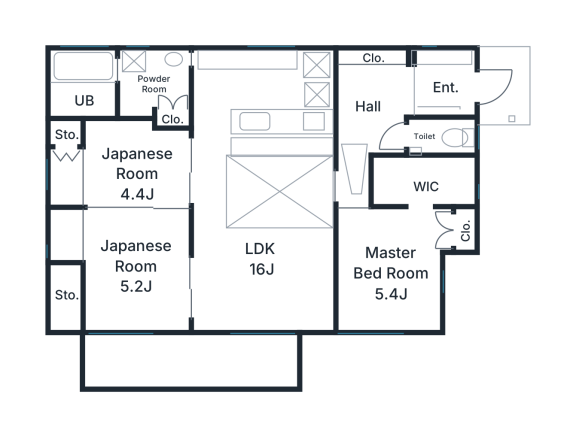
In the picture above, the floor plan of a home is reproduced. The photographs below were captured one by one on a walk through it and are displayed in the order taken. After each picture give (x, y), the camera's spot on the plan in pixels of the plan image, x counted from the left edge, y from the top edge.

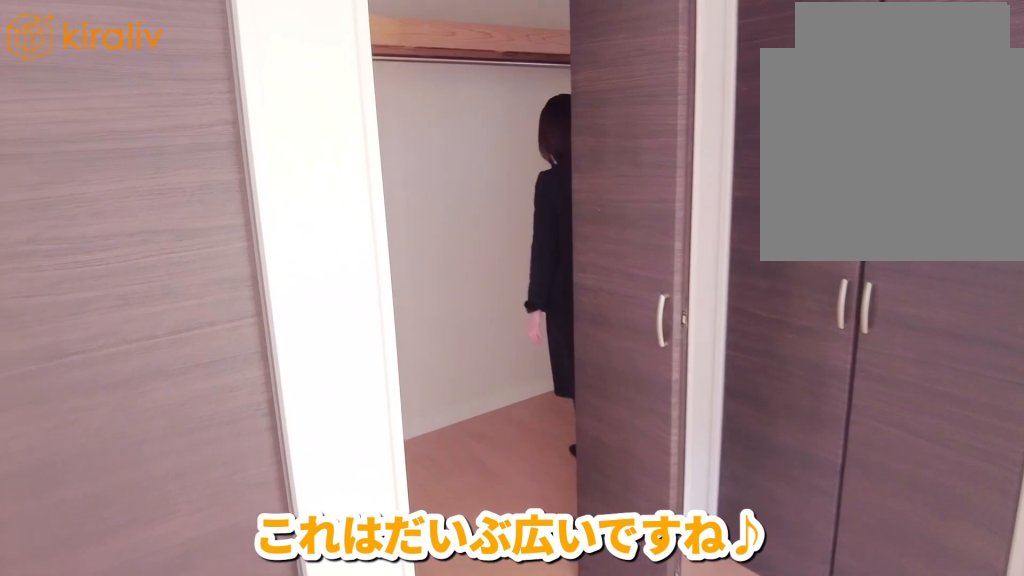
(414, 249)
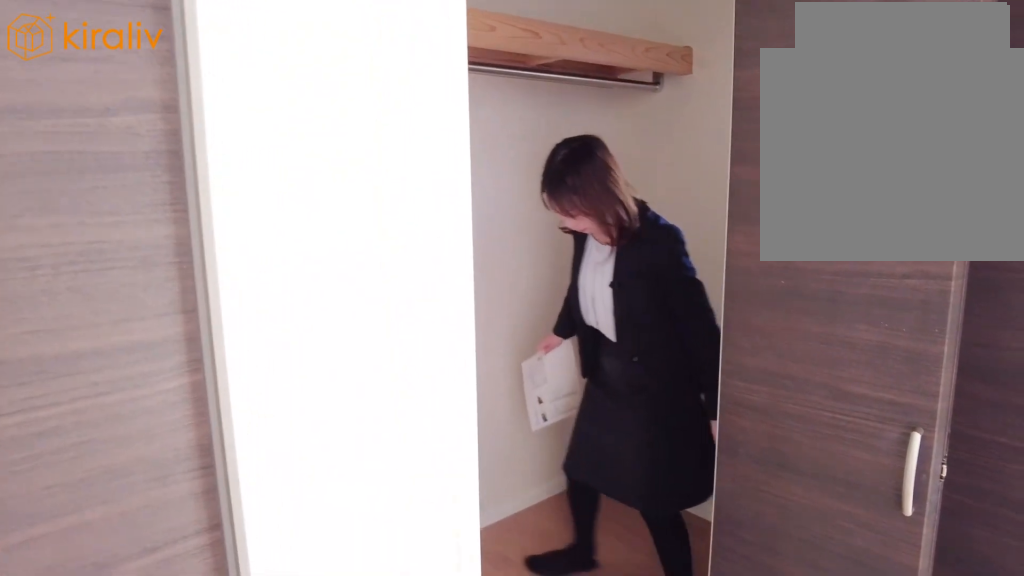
(412, 247)
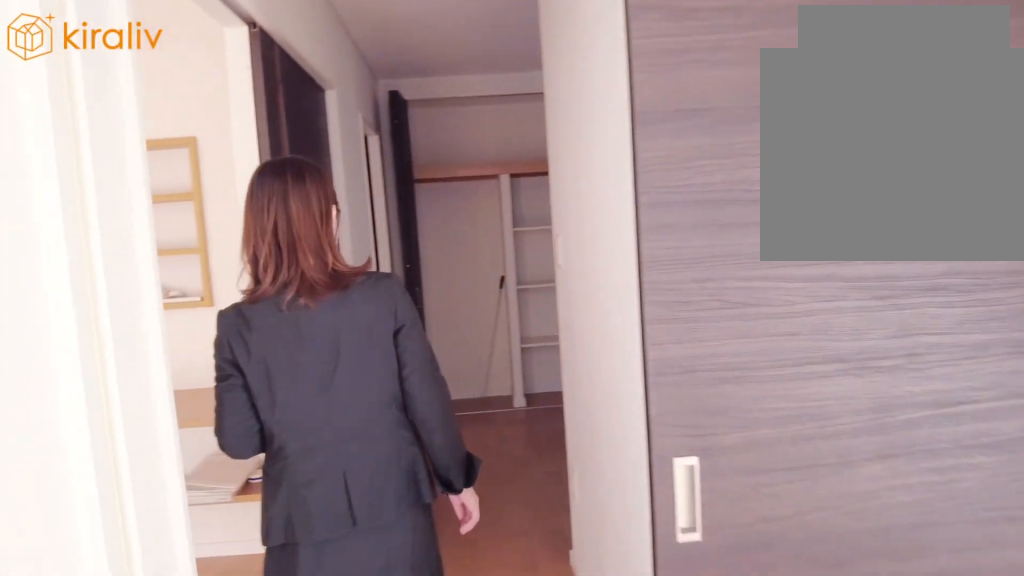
(360, 220)
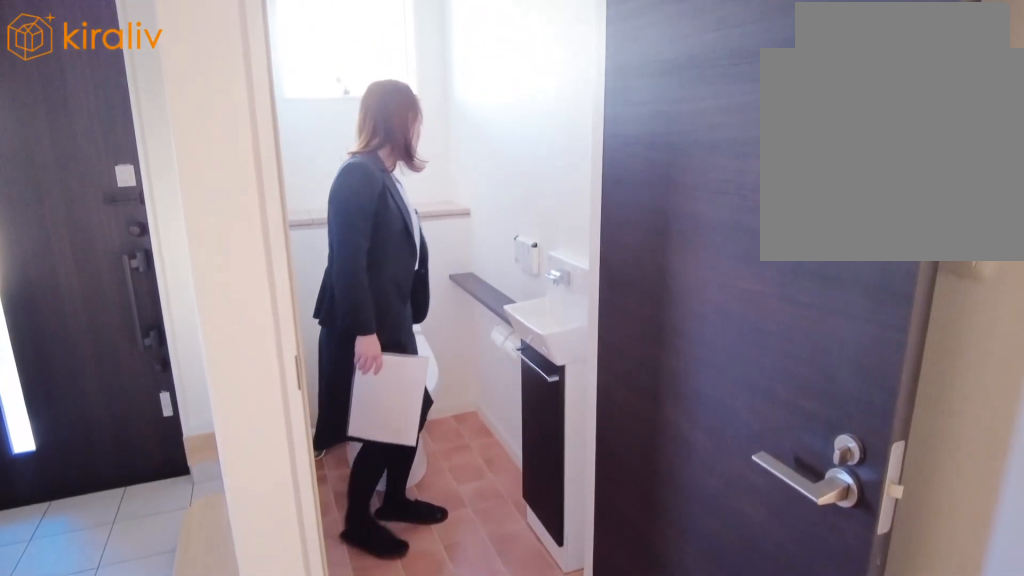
(413, 144)
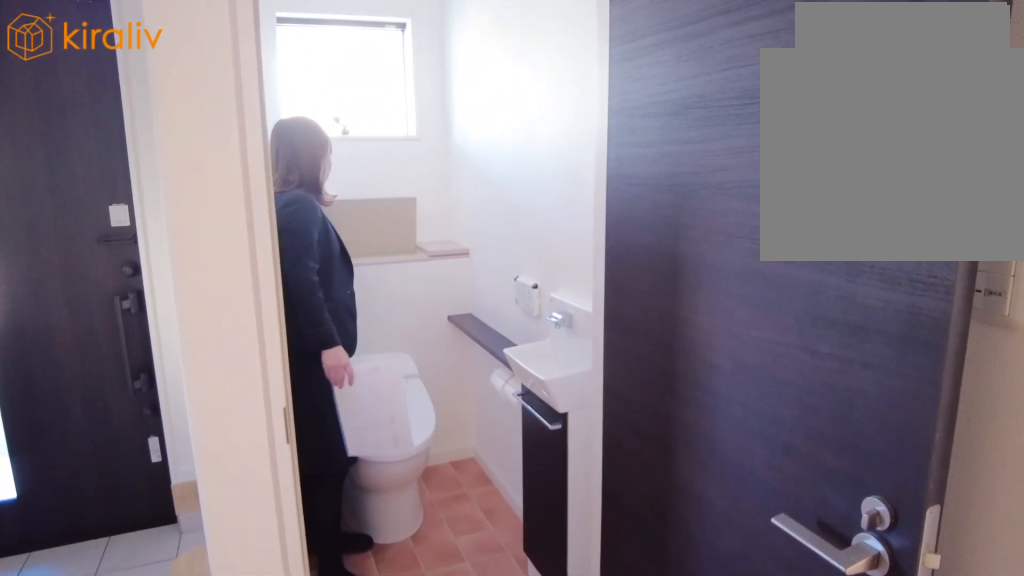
(412, 144)
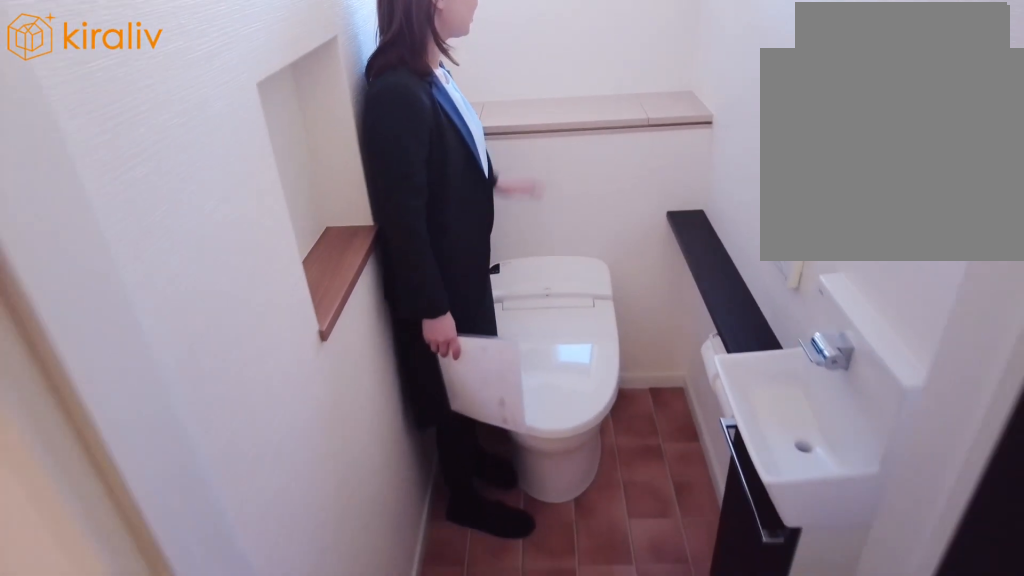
(402, 146)
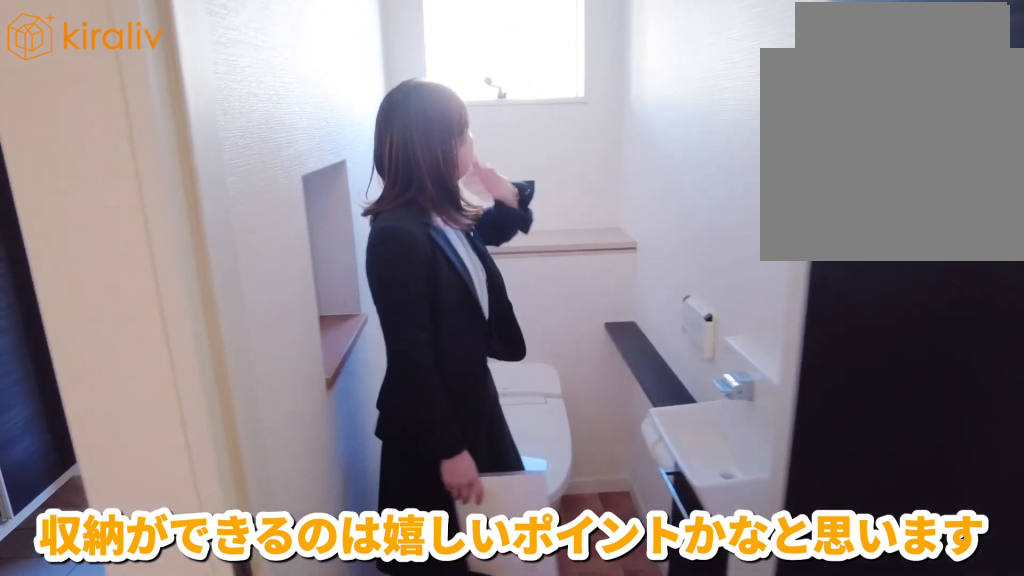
(398, 144)
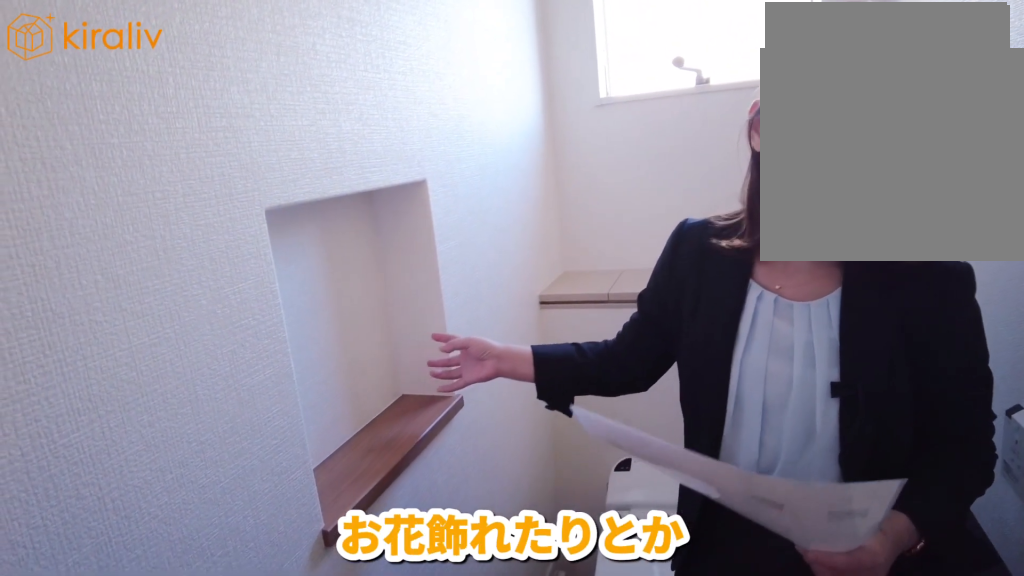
(393, 144)
